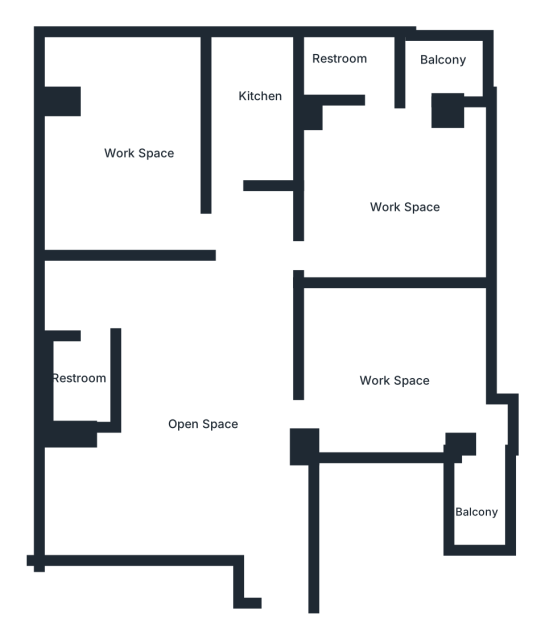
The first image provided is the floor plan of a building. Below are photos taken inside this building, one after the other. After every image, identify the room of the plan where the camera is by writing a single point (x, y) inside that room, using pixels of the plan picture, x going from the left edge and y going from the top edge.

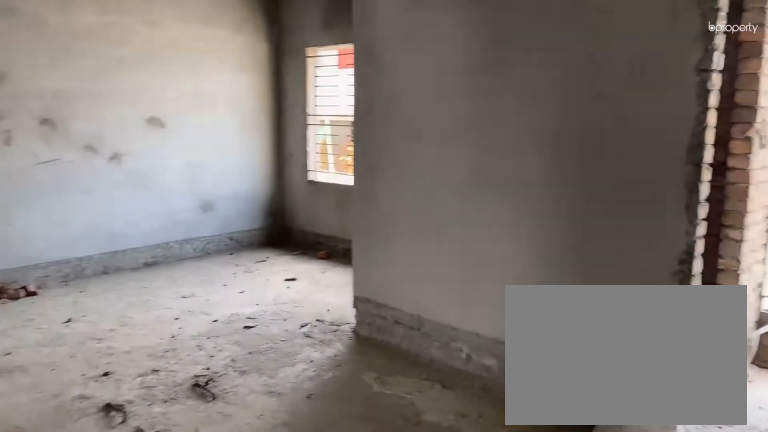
(234, 401)
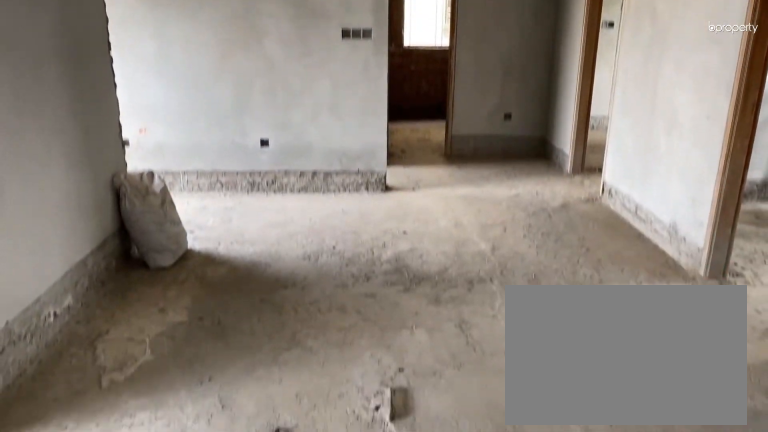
(234, 401)
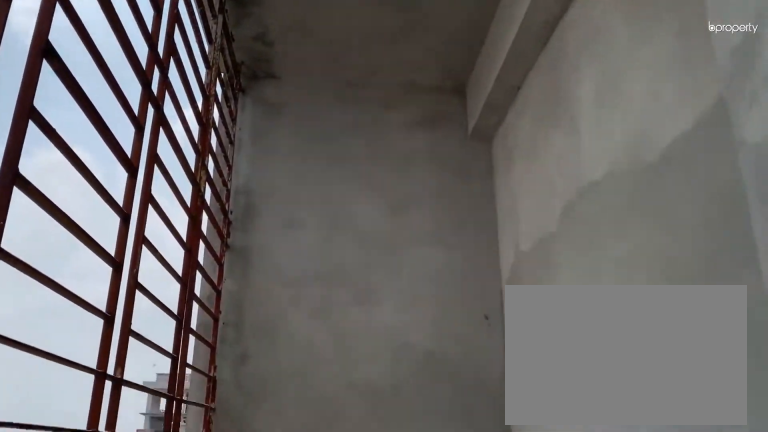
(482, 497)
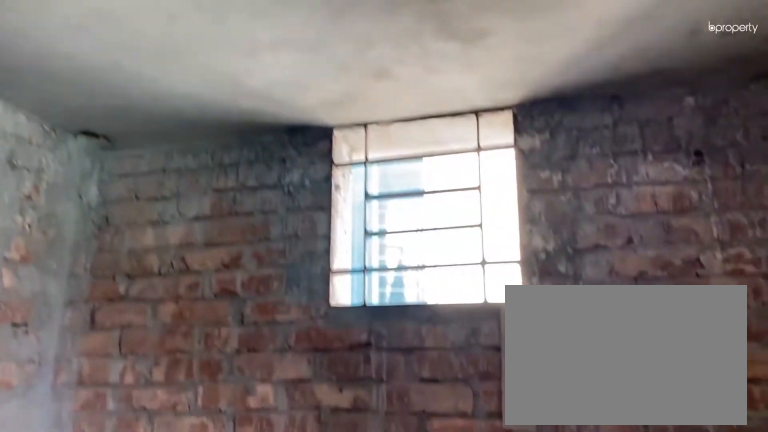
(358, 64)
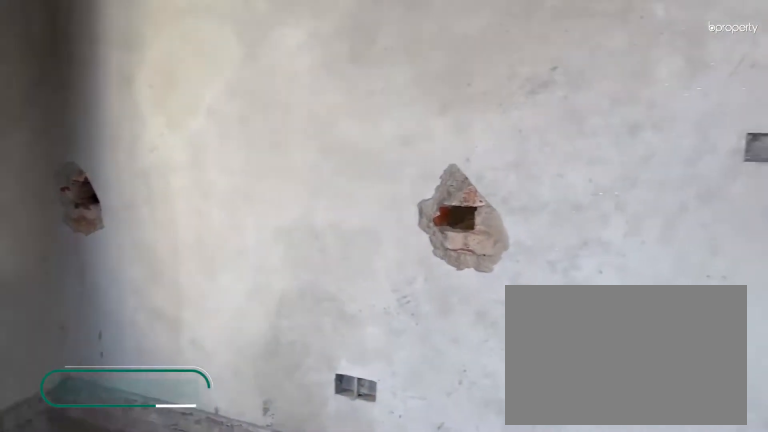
(132, 120)
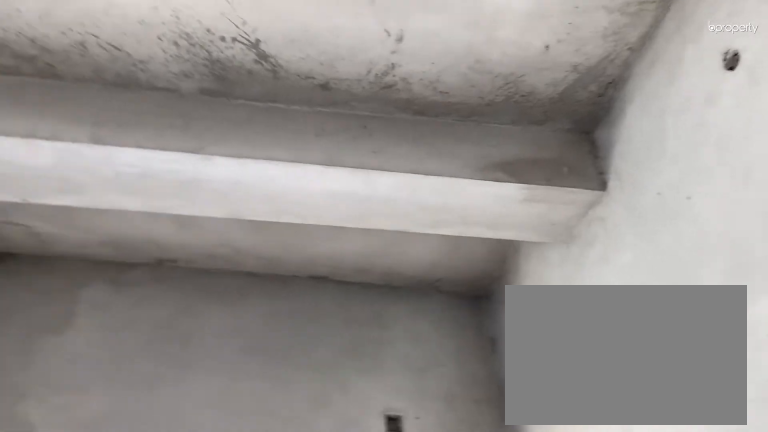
(132, 120)
